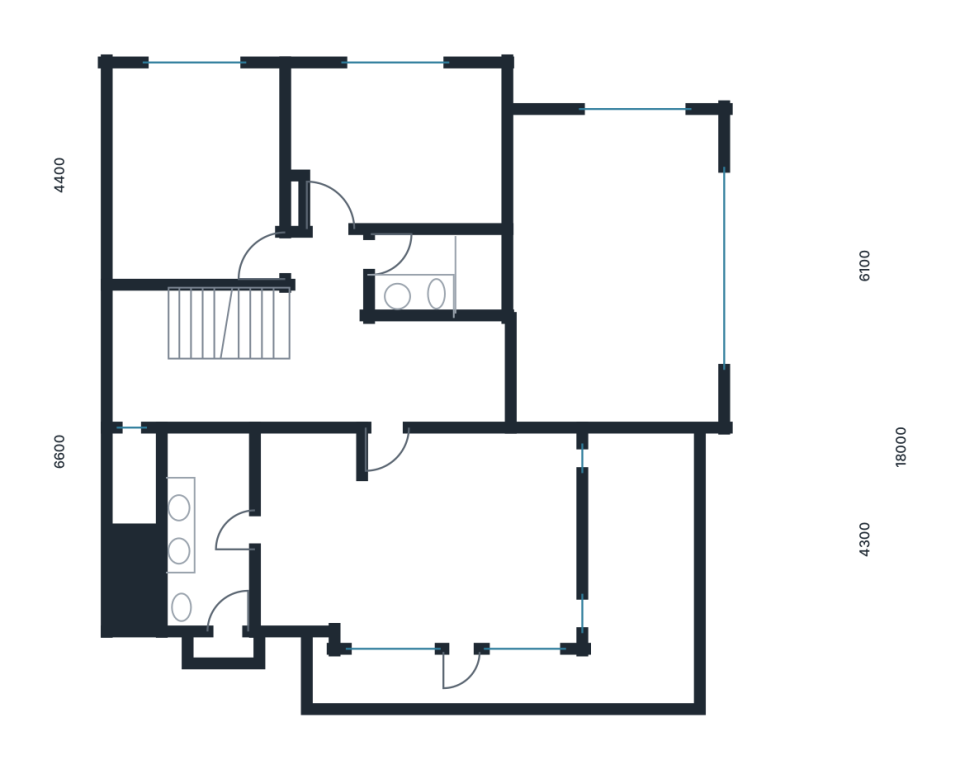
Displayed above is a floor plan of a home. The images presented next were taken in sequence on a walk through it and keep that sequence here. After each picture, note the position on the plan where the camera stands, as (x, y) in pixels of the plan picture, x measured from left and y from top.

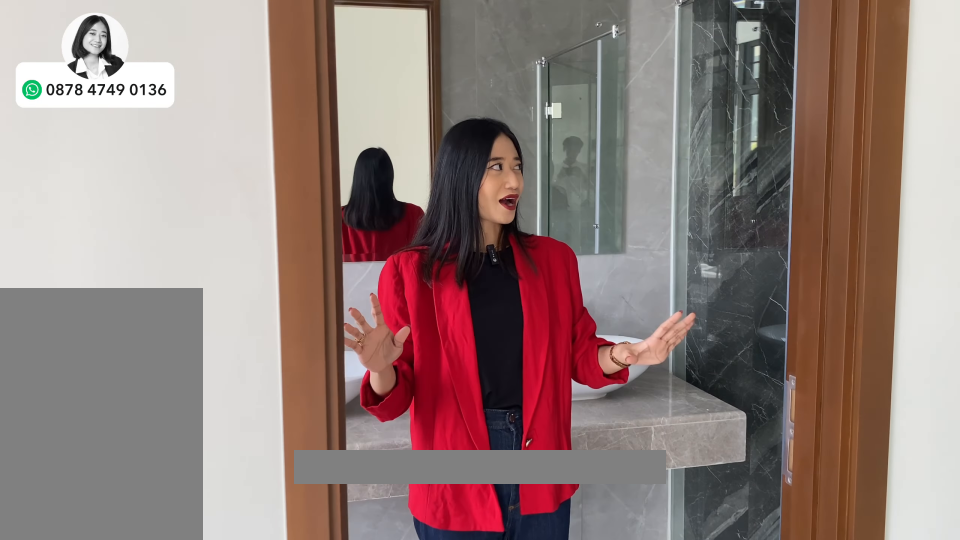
(221, 518)
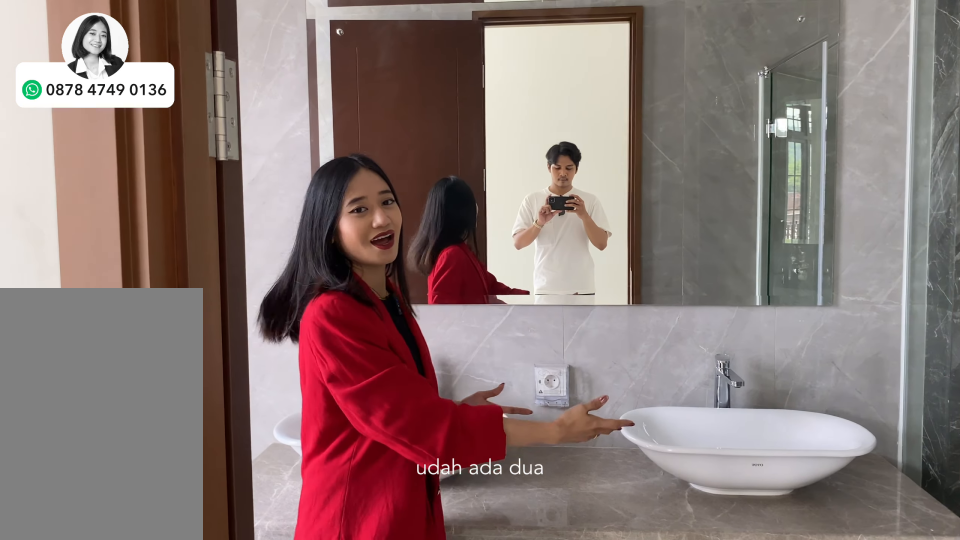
(221, 518)
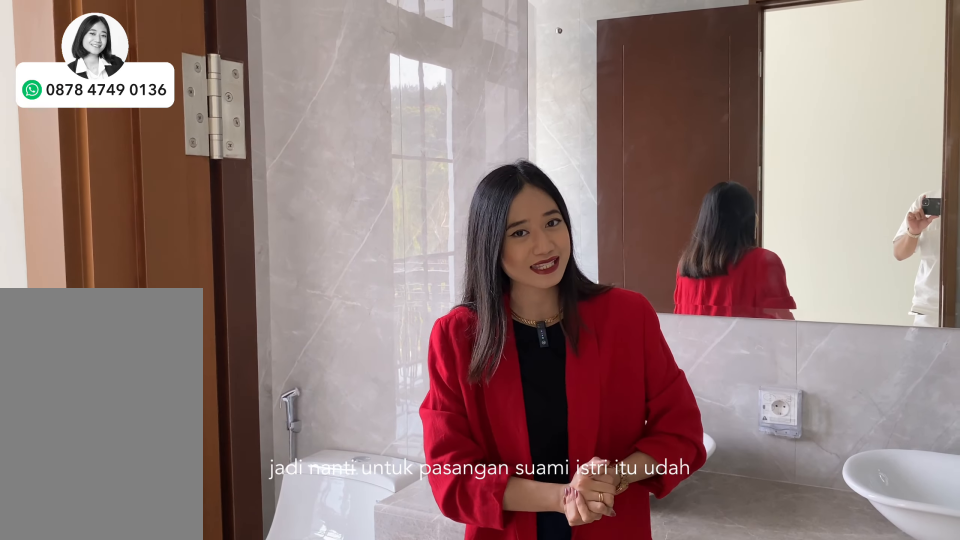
(221, 518)
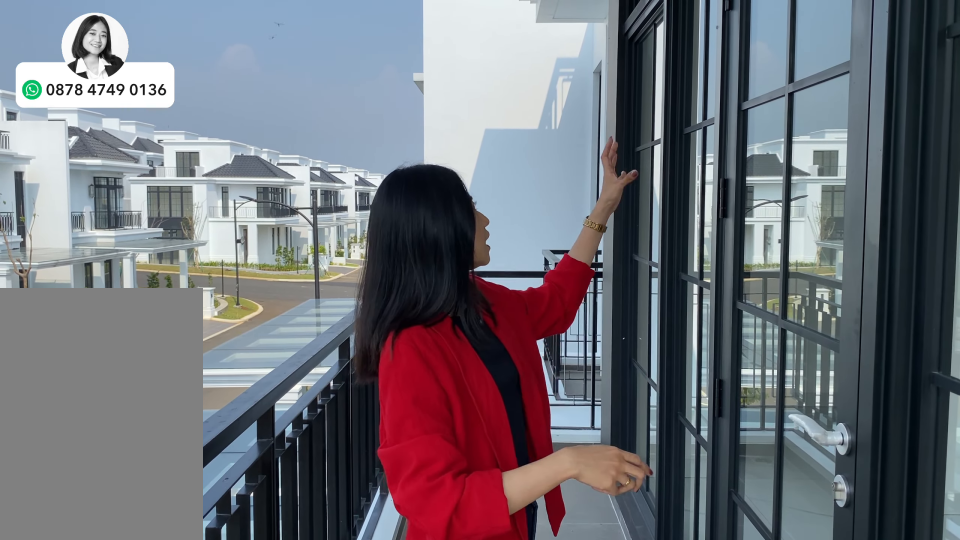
(503, 683)
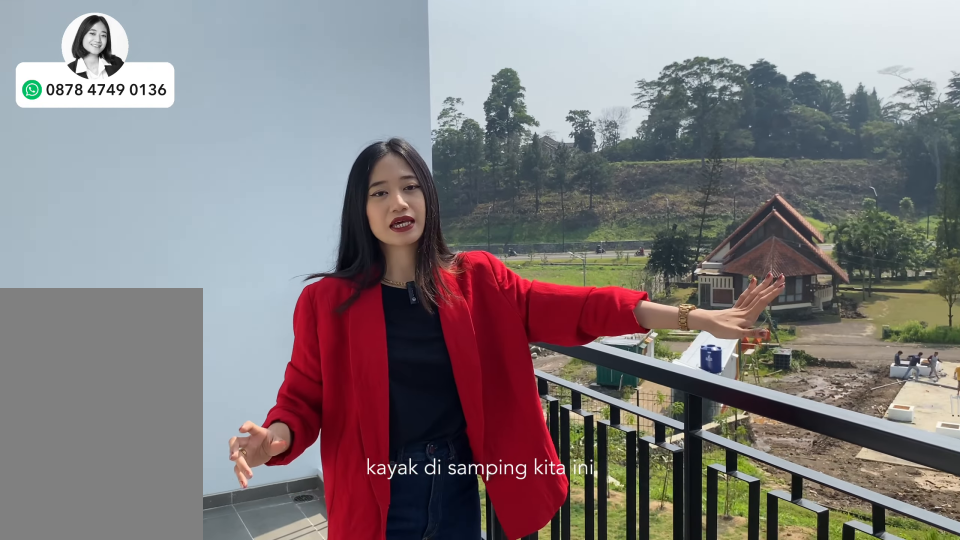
(653, 552)
